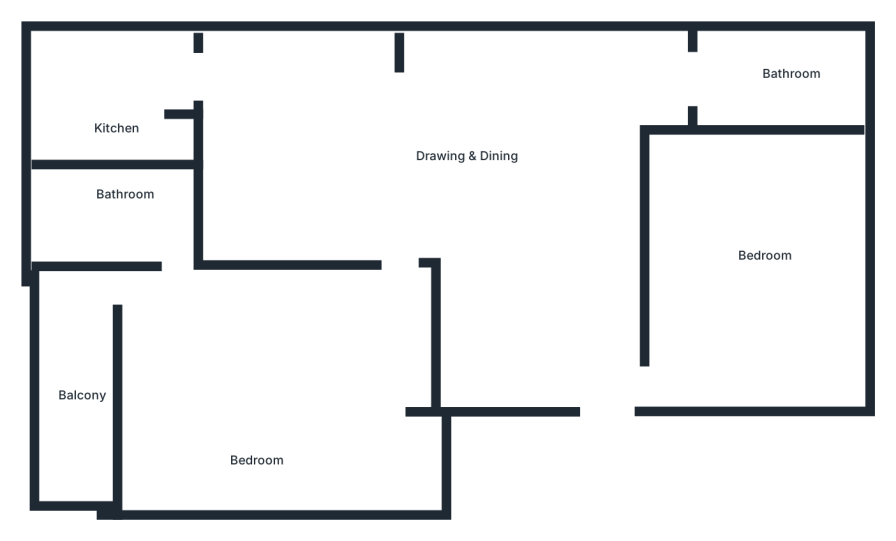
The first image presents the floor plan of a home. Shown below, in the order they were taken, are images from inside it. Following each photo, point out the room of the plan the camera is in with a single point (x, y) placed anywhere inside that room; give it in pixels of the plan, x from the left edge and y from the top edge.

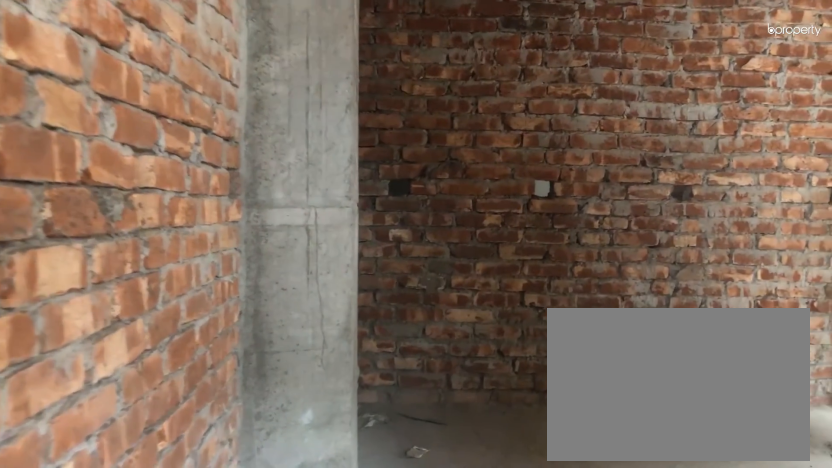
(406, 242)
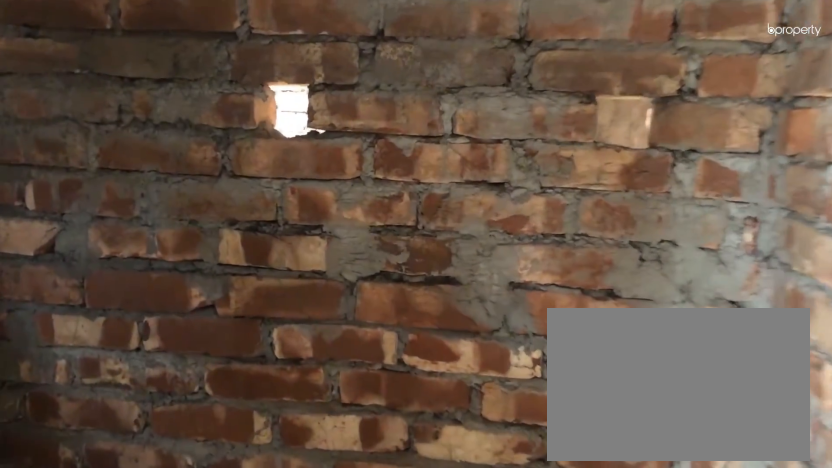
(117, 206)
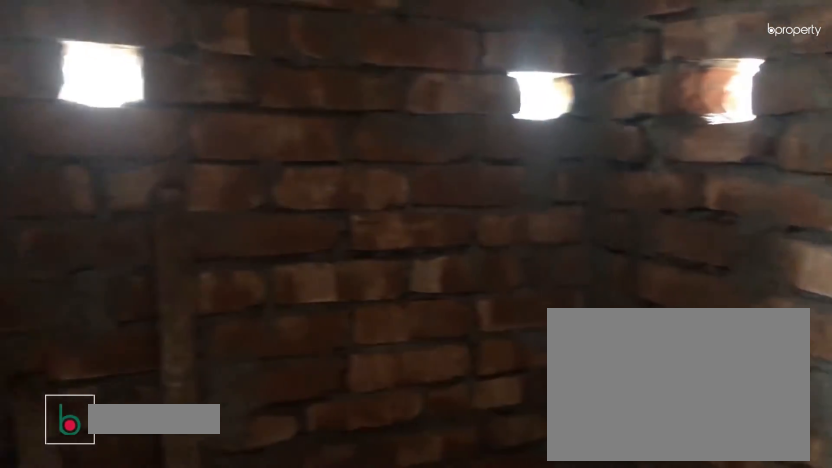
(117, 206)
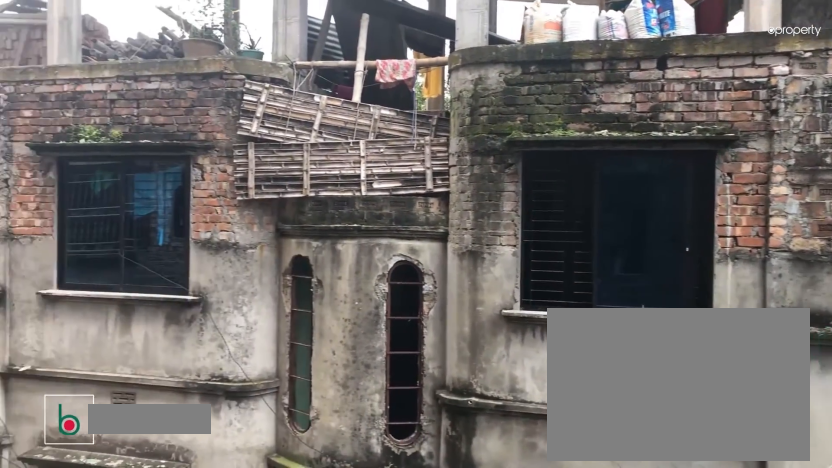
(79, 360)
